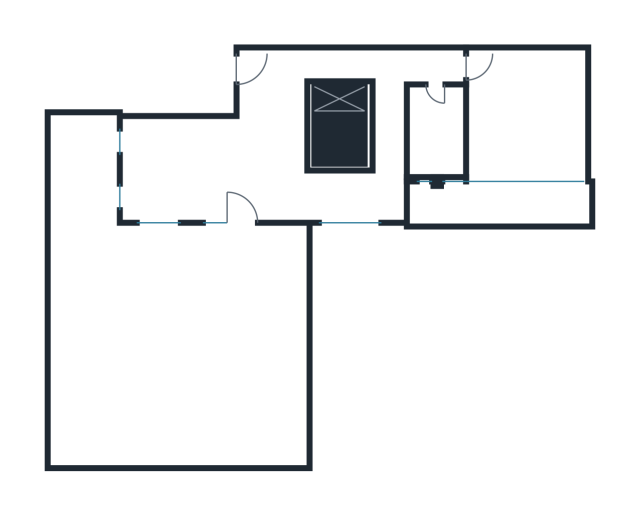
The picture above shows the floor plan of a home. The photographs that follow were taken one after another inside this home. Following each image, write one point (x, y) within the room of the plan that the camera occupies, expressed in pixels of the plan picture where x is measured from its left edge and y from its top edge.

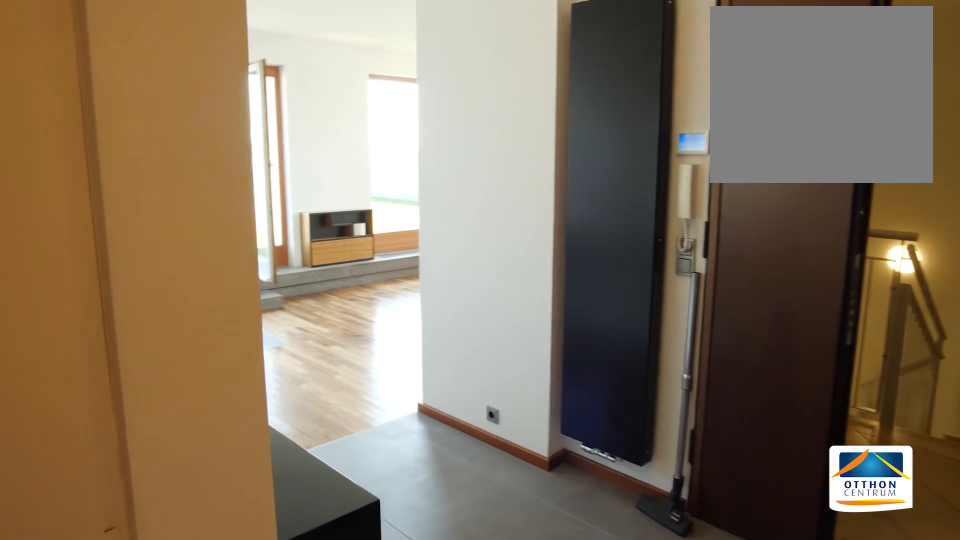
(273, 72)
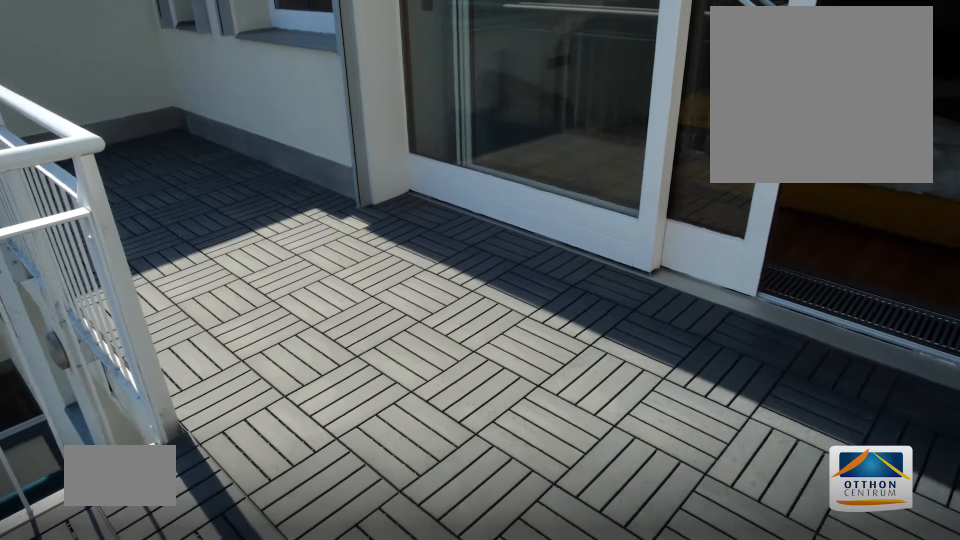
(528, 207)
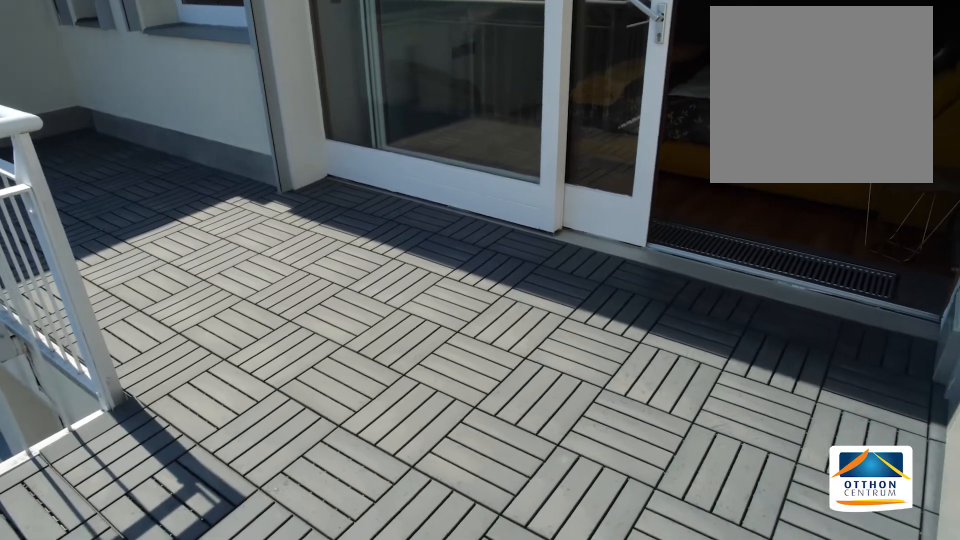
(528, 207)
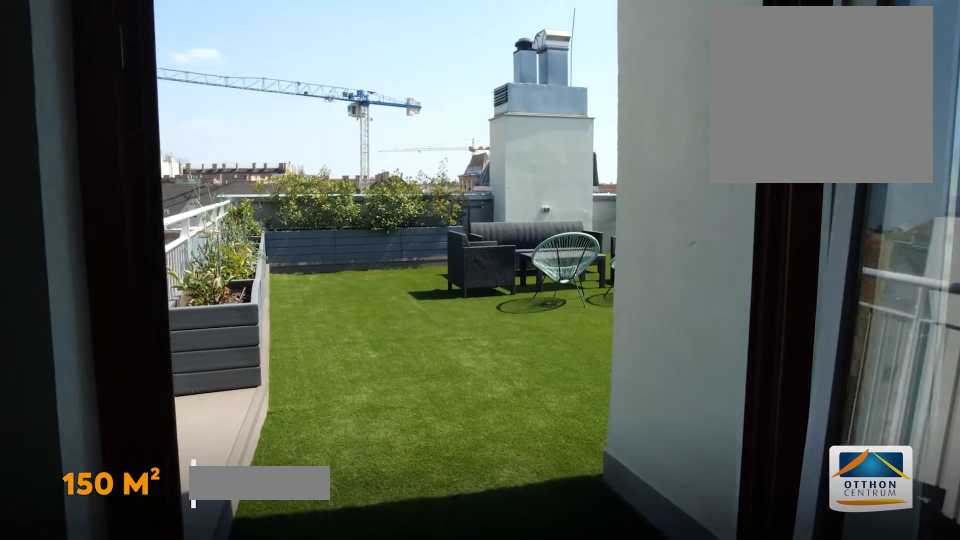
(163, 357)
